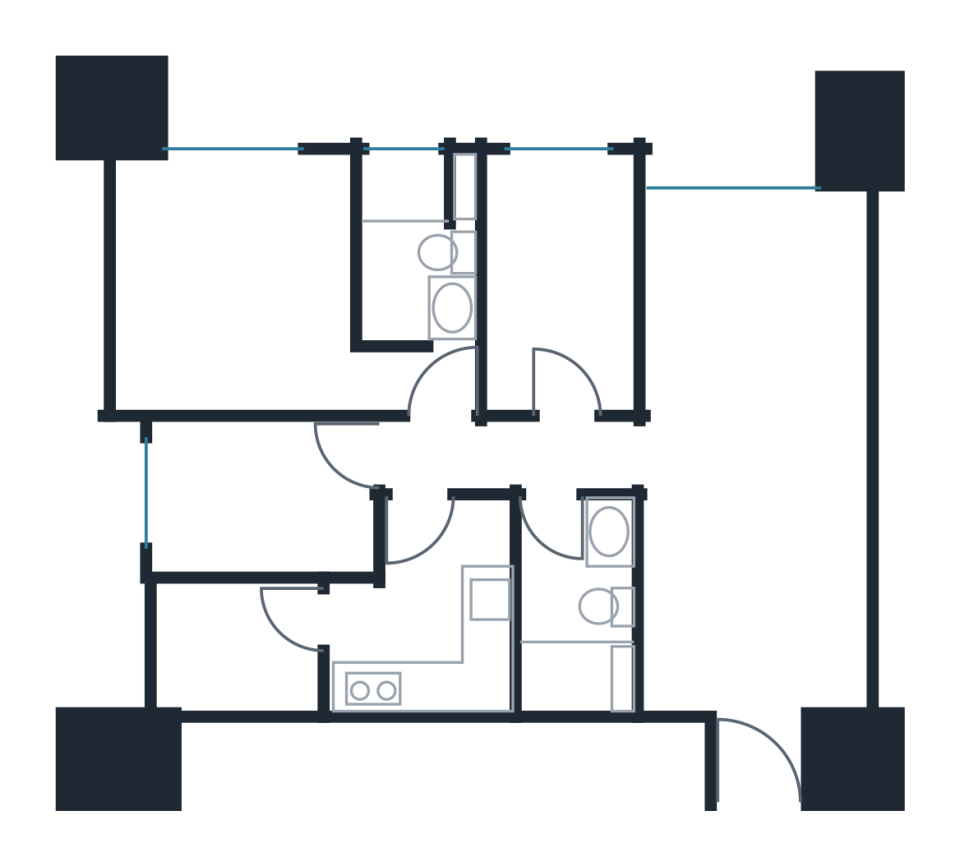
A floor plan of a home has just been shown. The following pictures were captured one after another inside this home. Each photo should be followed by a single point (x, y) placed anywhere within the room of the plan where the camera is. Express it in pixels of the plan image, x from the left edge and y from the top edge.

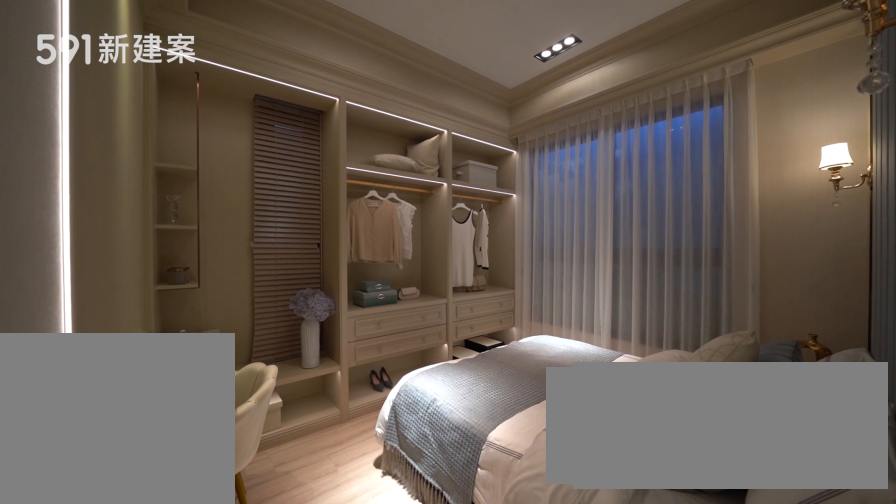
(254, 292)
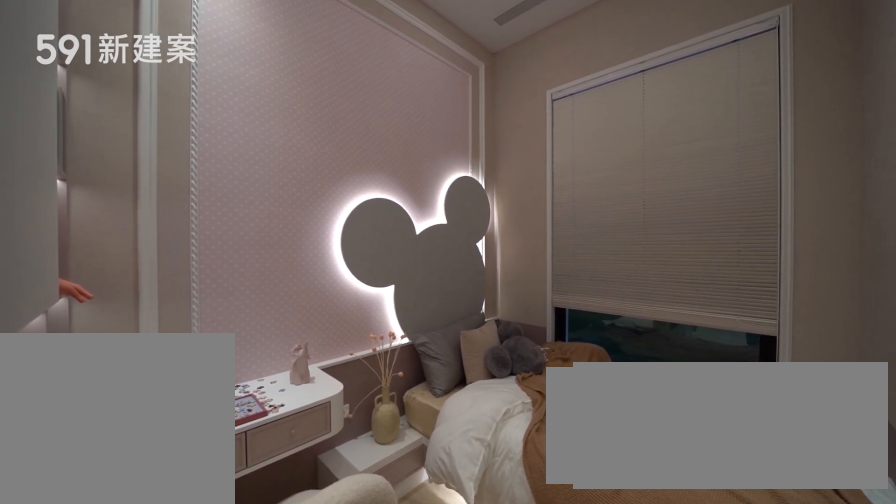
(261, 501)
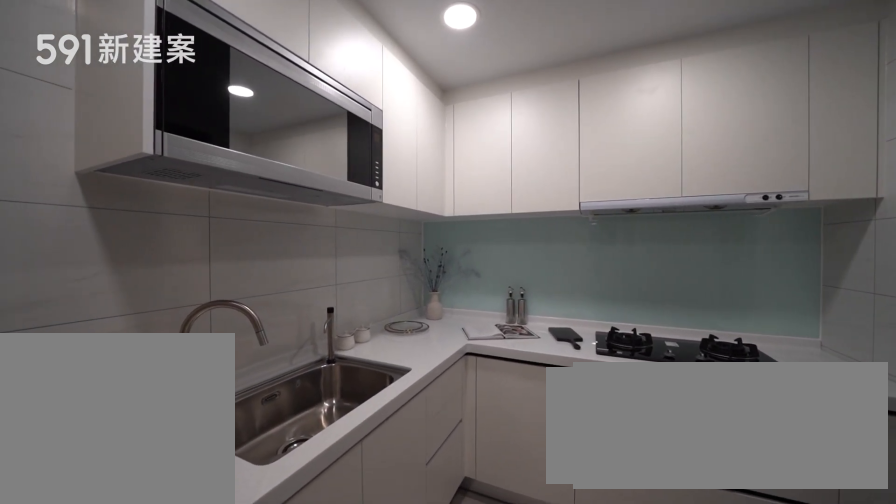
(432, 612)
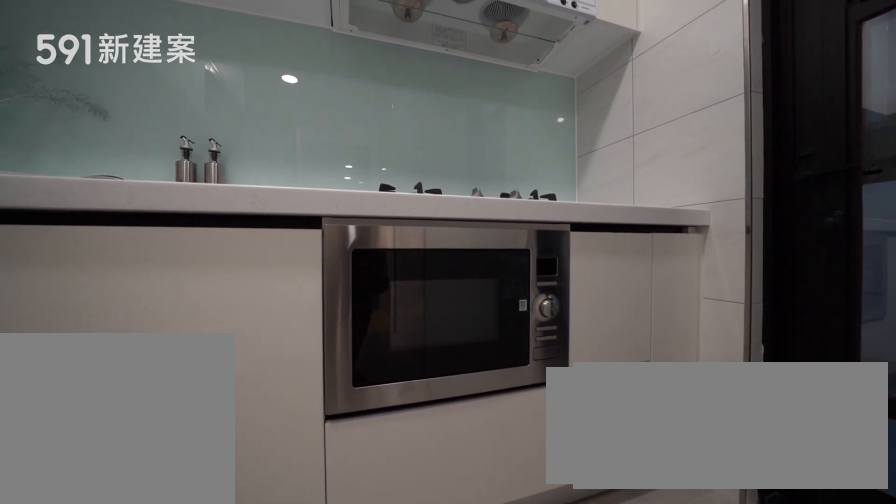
(432, 612)
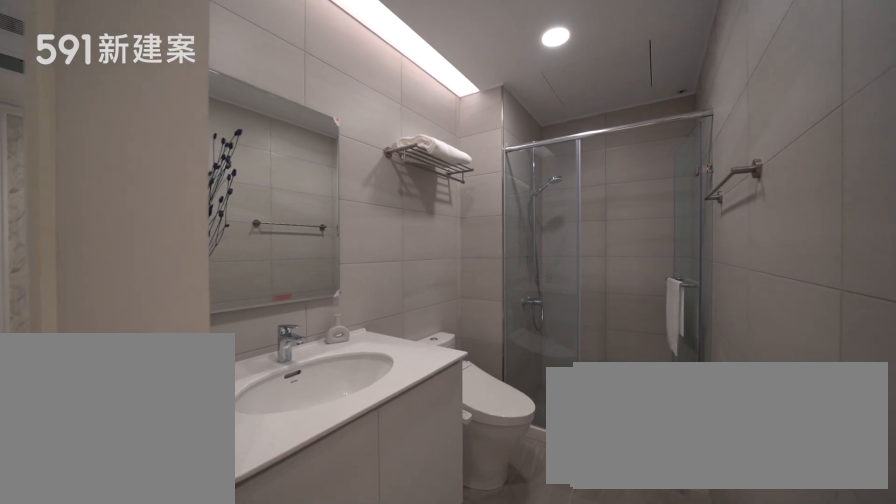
(573, 603)
